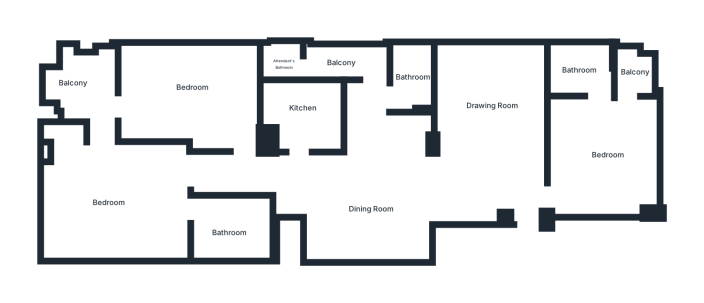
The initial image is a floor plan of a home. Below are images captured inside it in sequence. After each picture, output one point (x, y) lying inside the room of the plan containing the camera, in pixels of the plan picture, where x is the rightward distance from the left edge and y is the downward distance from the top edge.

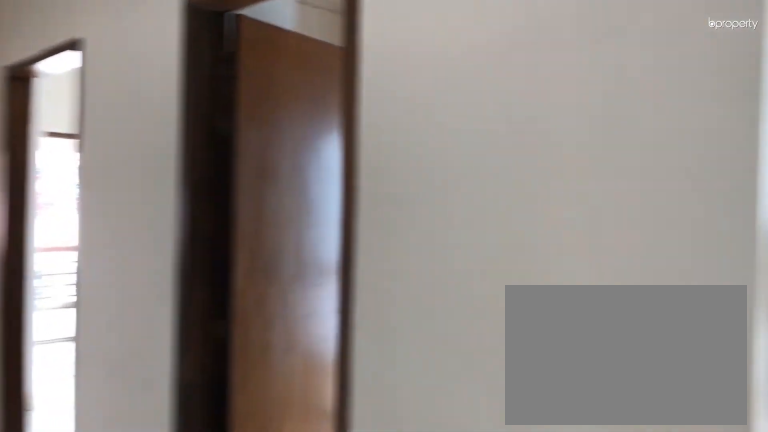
(366, 210)
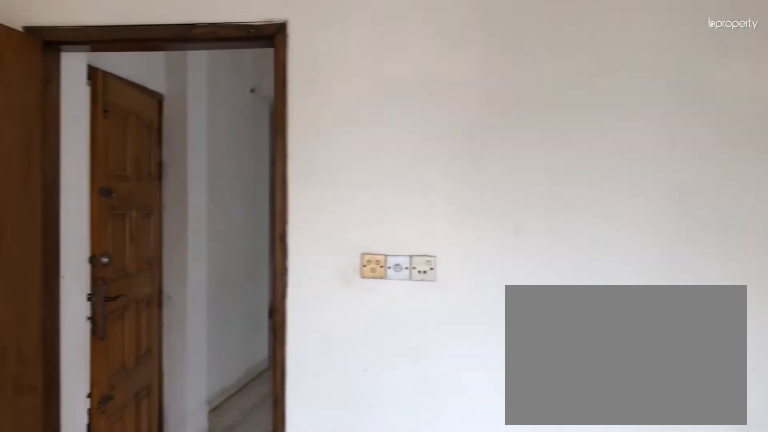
(604, 152)
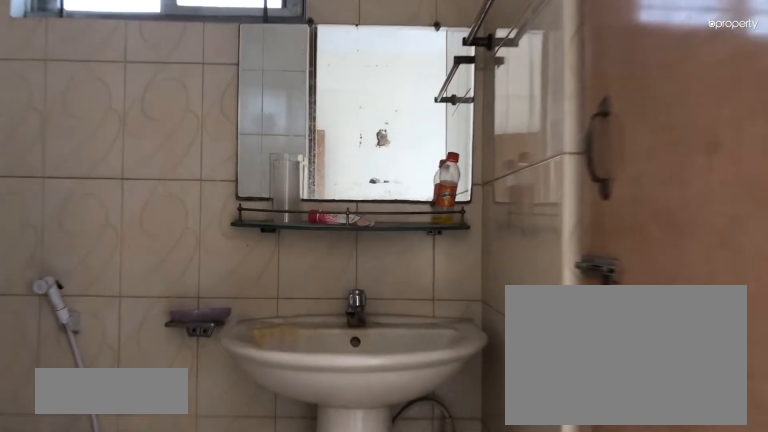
(575, 71)
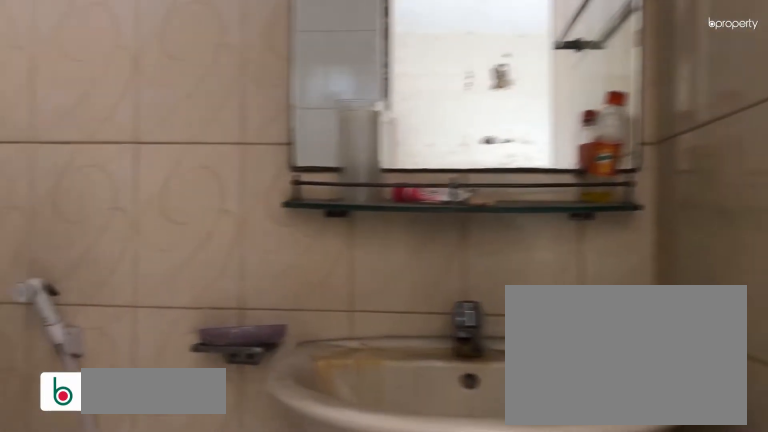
(575, 71)
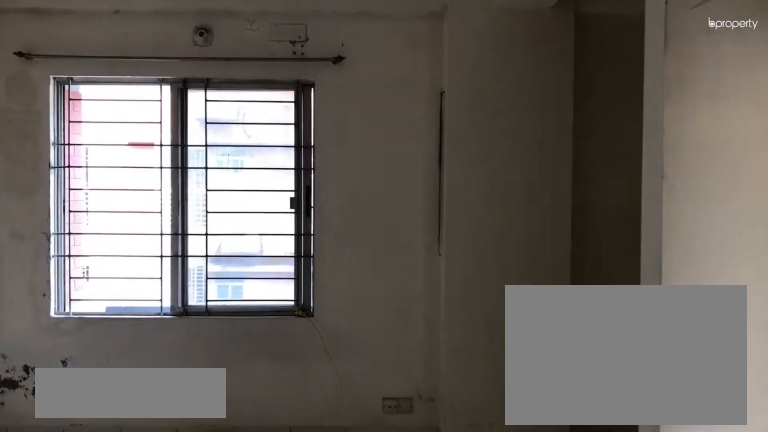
(115, 200)
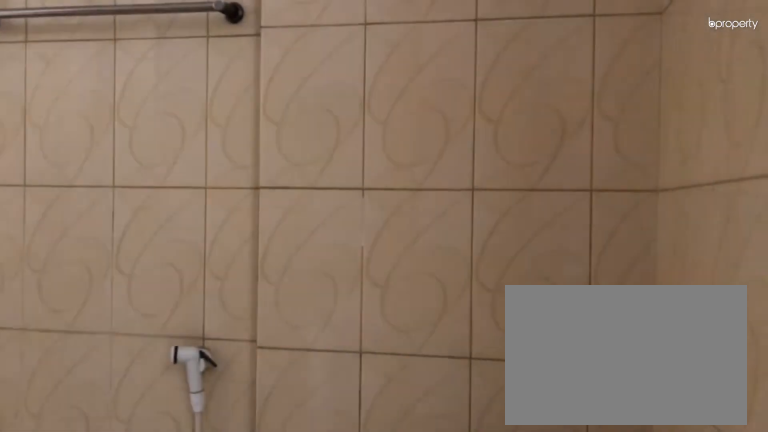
(228, 229)
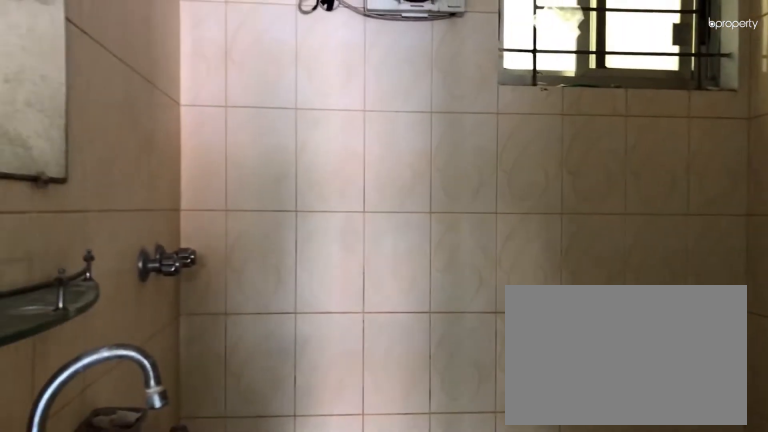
(228, 229)
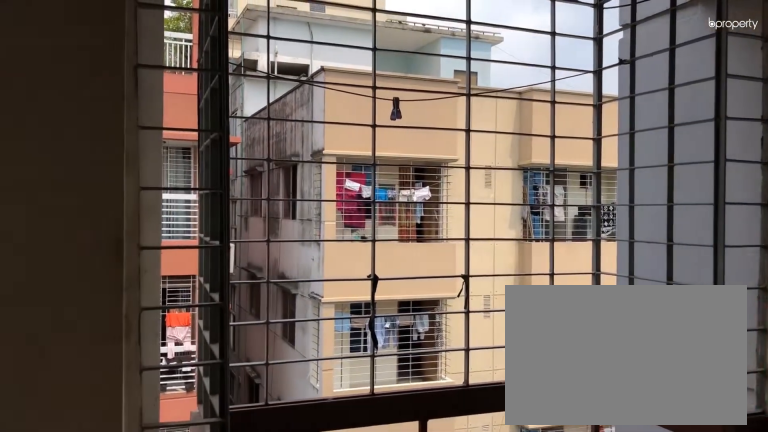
(83, 89)
